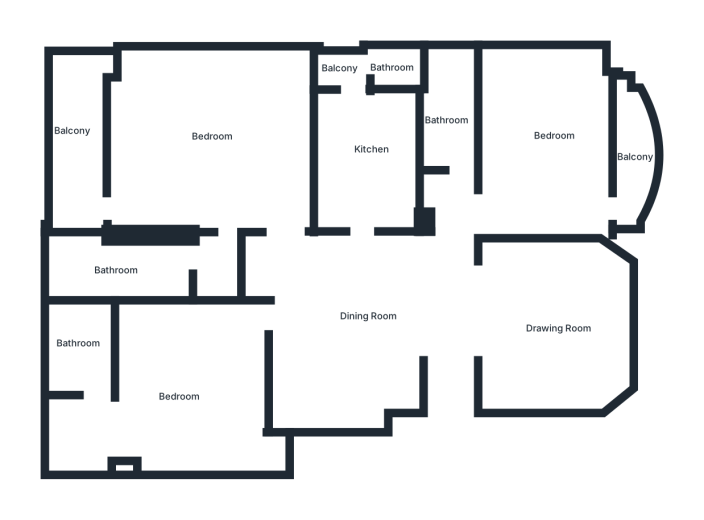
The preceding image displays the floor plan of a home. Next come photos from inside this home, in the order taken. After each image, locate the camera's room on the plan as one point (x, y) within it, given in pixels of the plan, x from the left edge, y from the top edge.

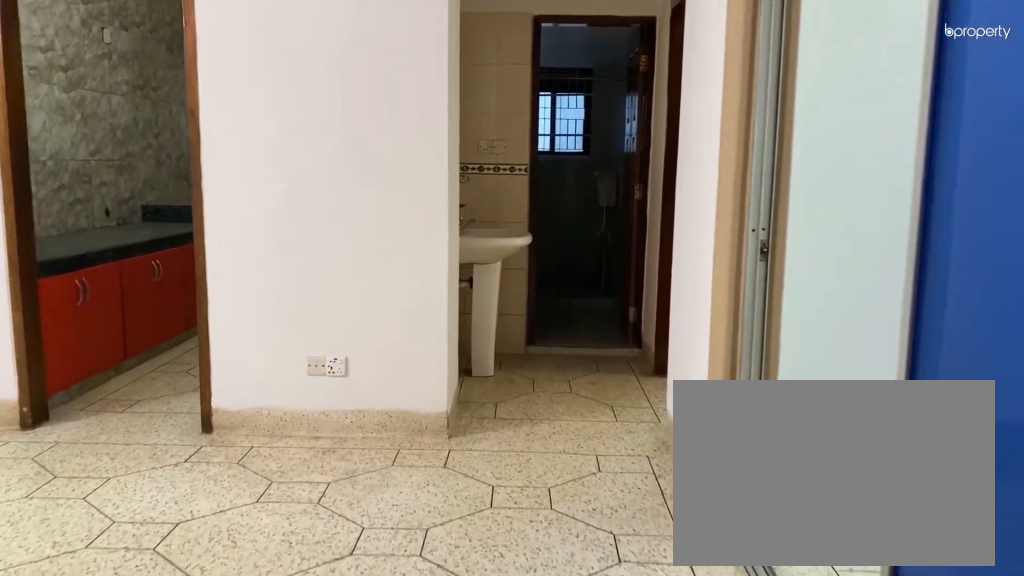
(449, 345)
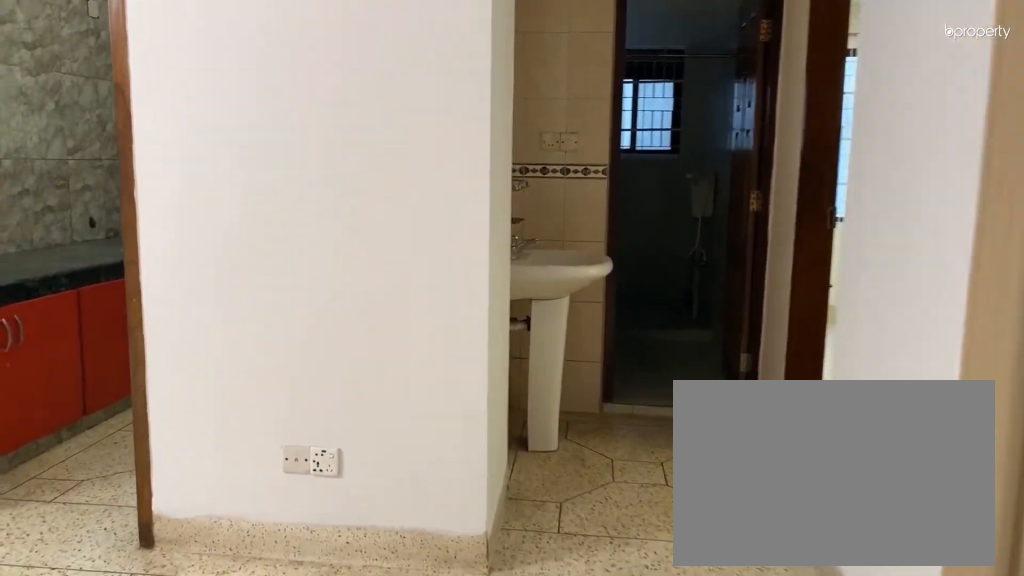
(449, 345)
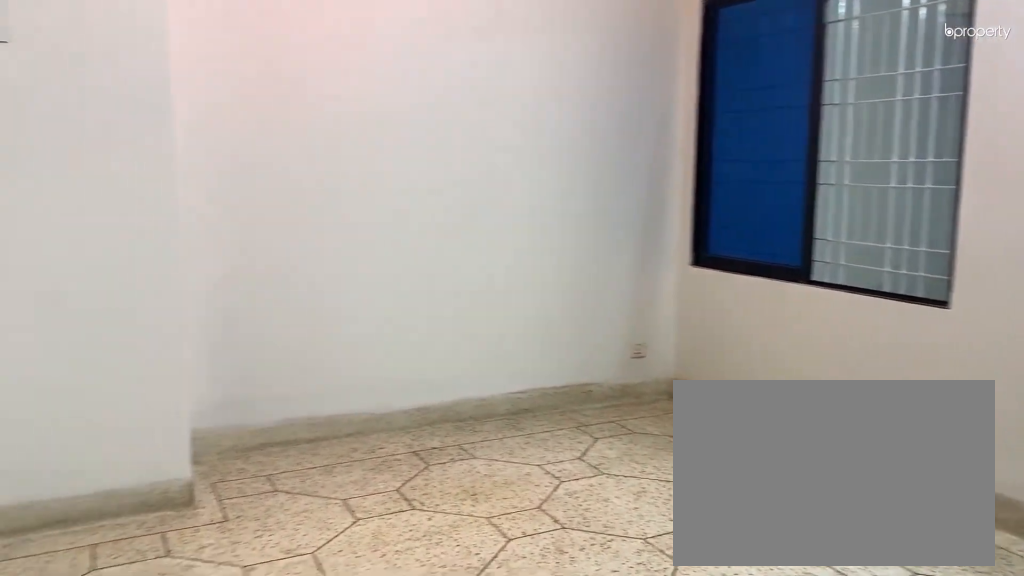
(348, 321)
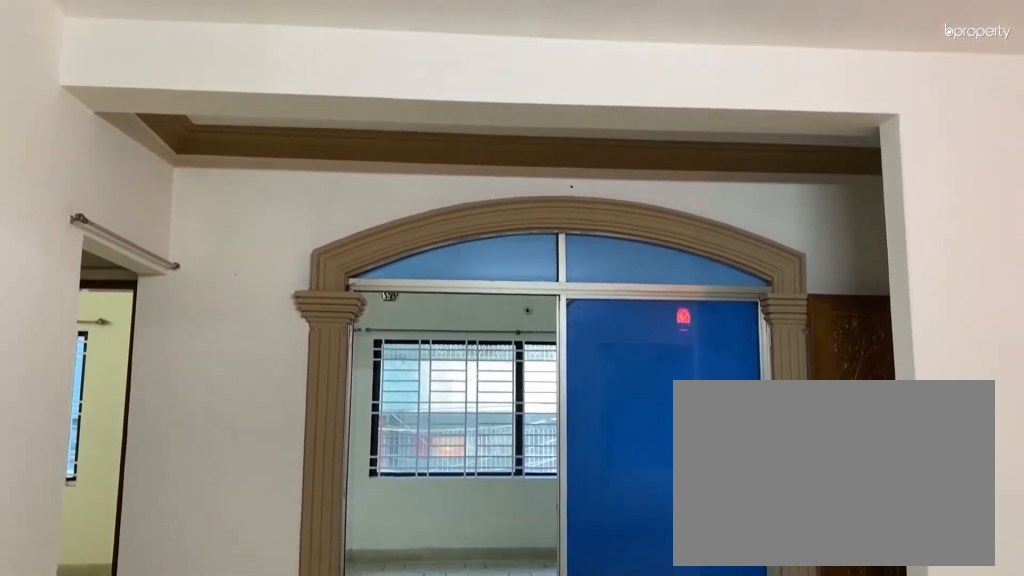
(348, 321)
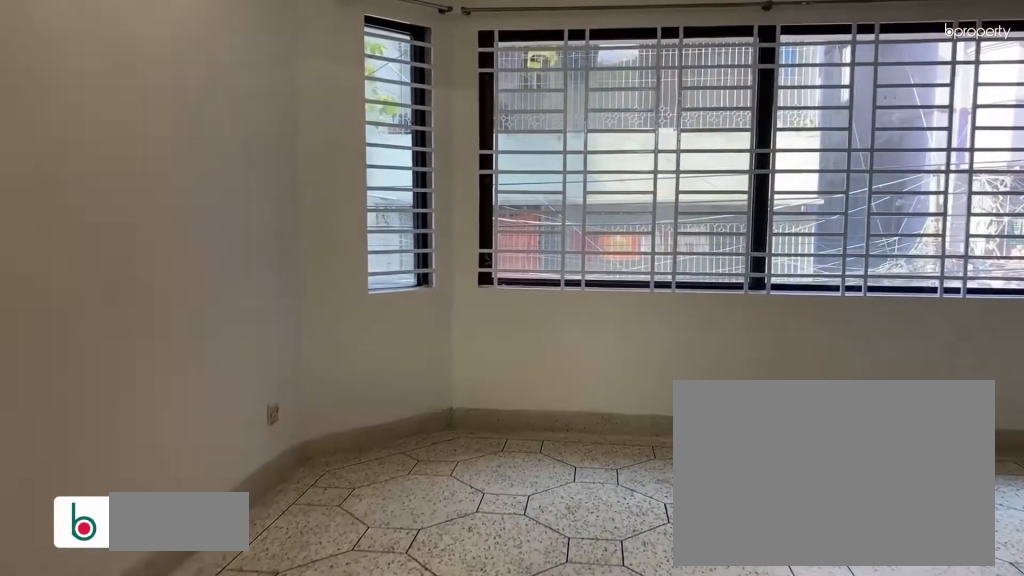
(496, 326)
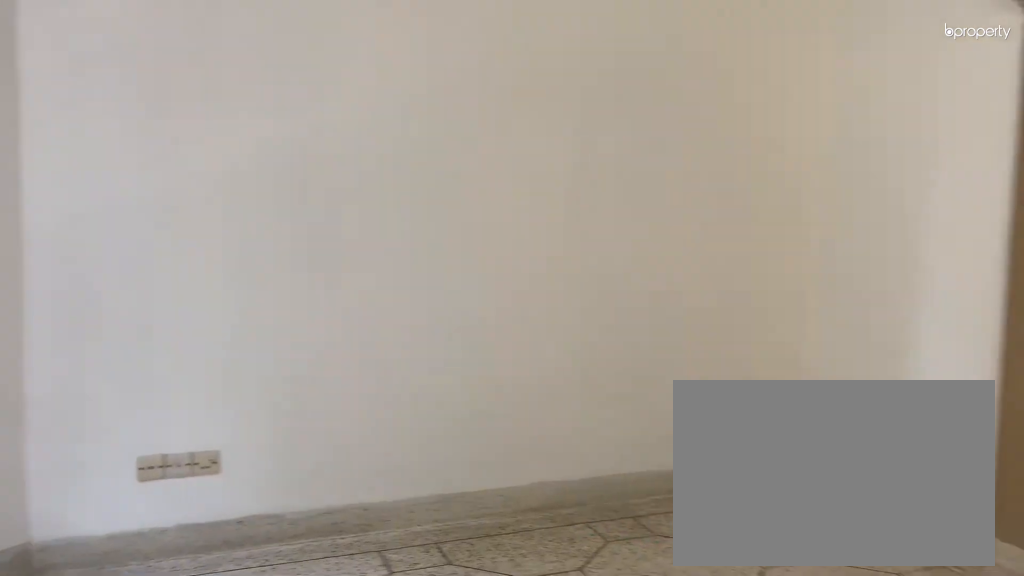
(561, 325)
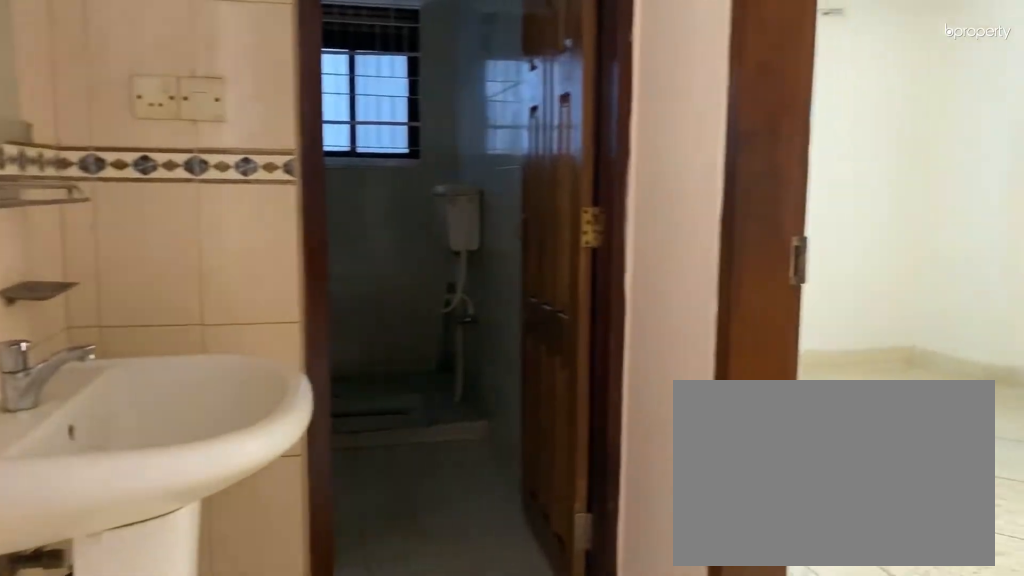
(448, 208)
